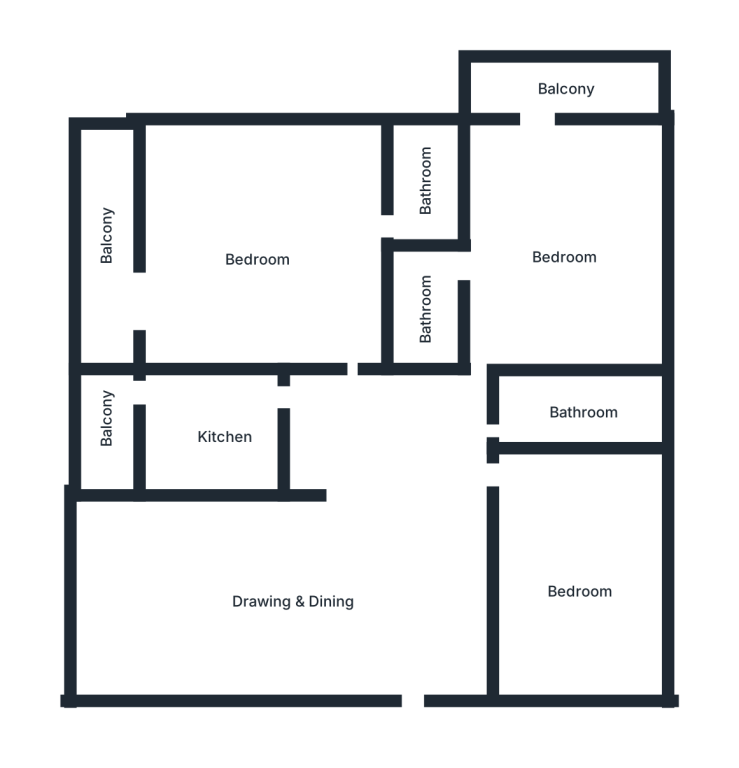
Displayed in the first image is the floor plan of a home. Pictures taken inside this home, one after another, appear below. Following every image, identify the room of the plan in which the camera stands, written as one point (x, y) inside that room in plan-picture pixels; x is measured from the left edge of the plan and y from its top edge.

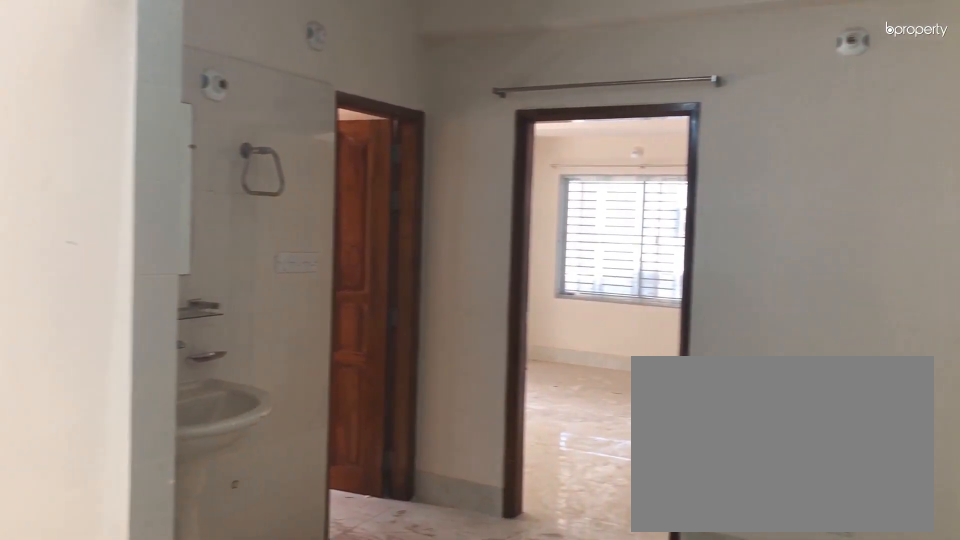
(296, 606)
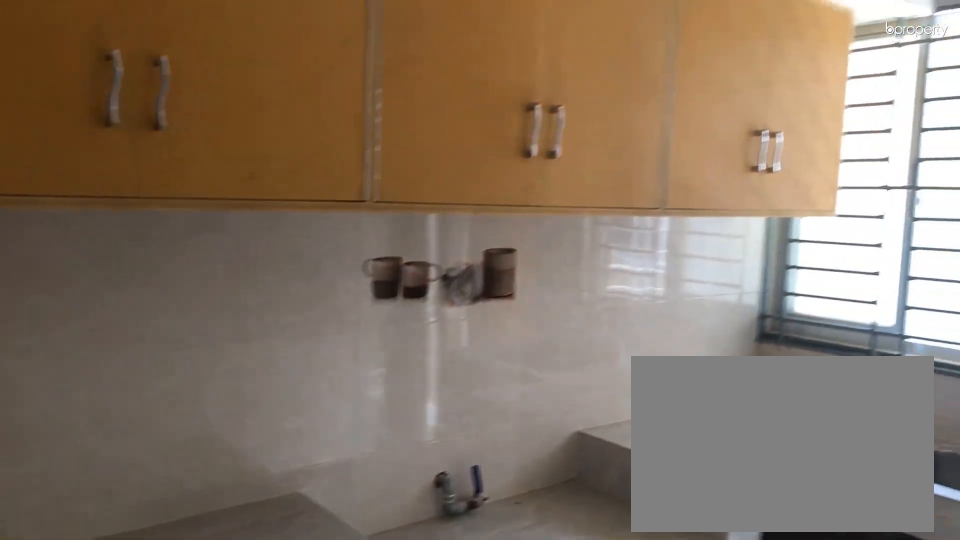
(220, 429)
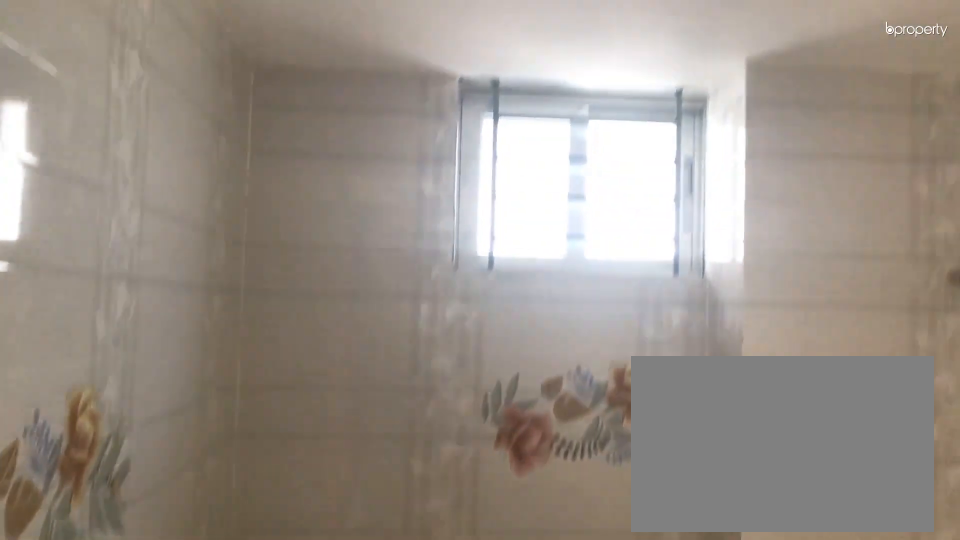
(424, 187)
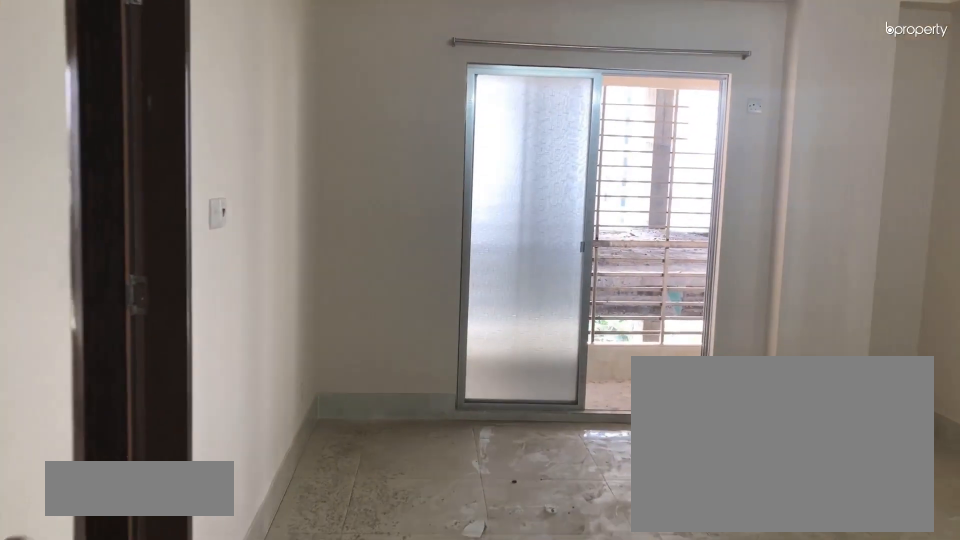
(564, 252)
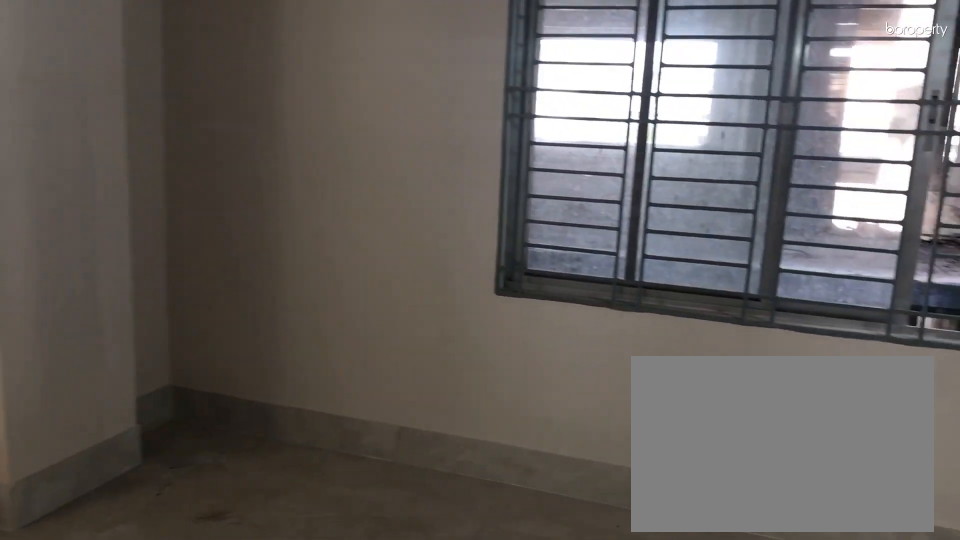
(564, 252)
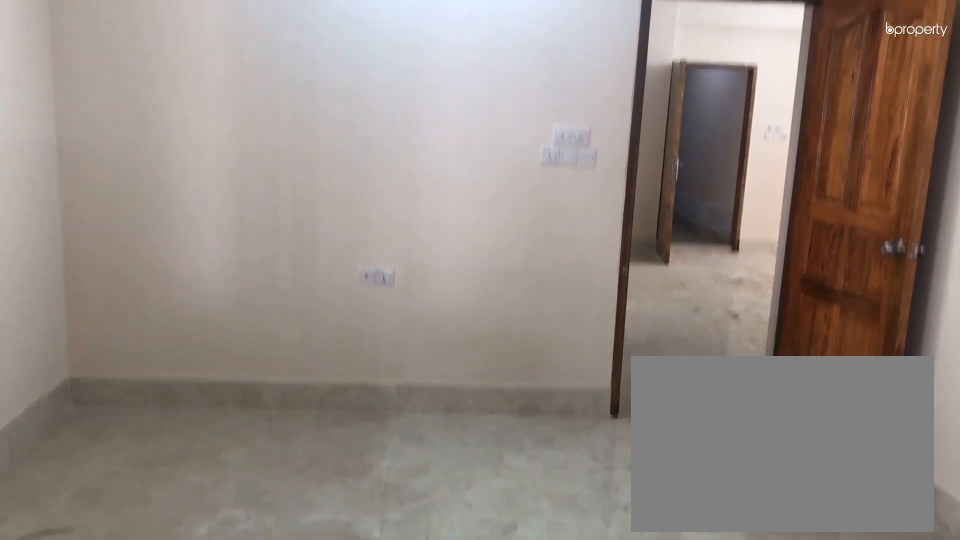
(564, 252)
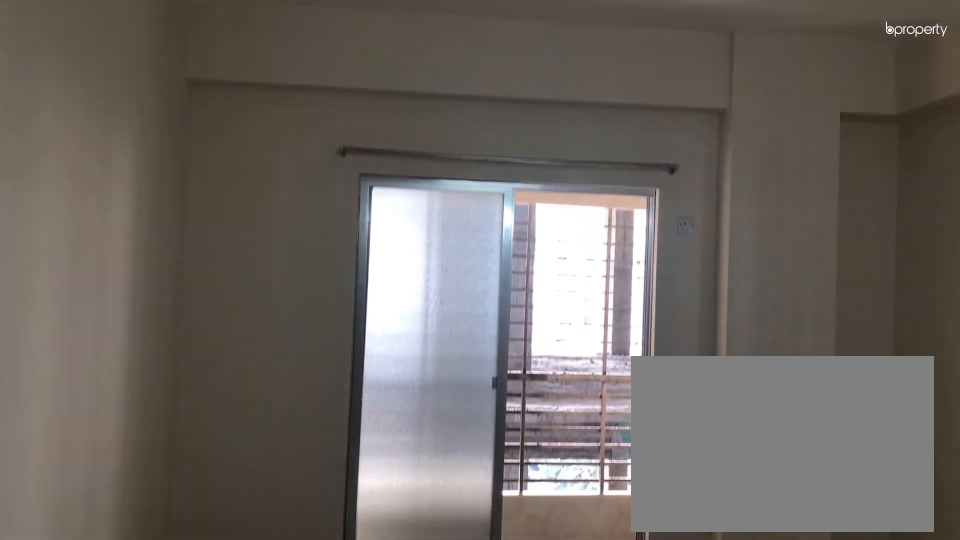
(563, 253)
